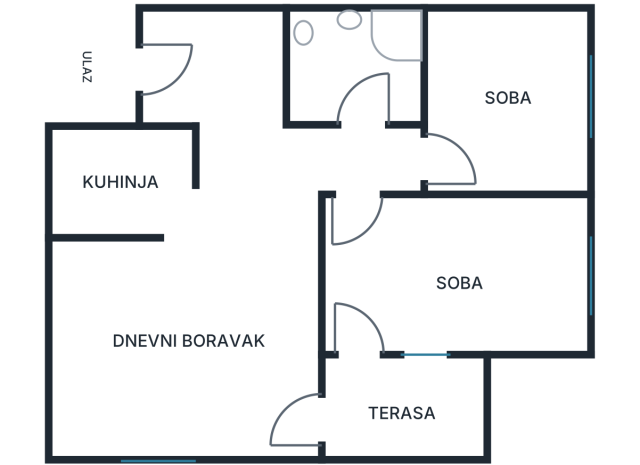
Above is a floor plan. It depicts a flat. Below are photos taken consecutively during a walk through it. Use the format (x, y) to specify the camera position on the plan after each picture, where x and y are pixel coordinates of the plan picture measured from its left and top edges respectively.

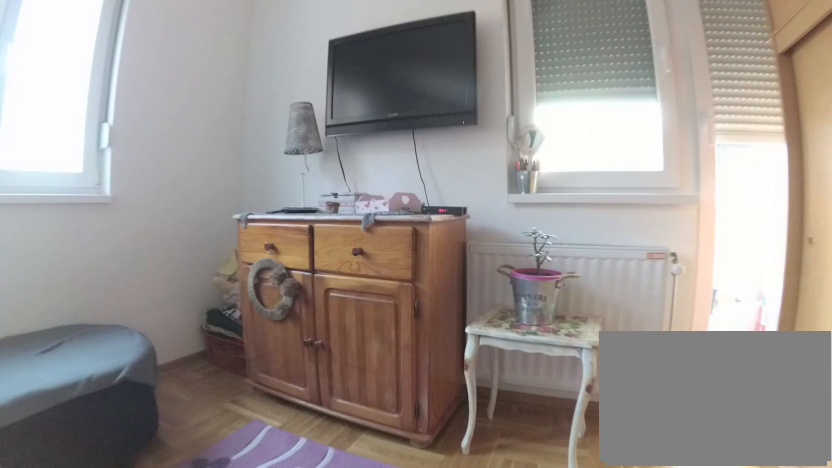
(349, 242)
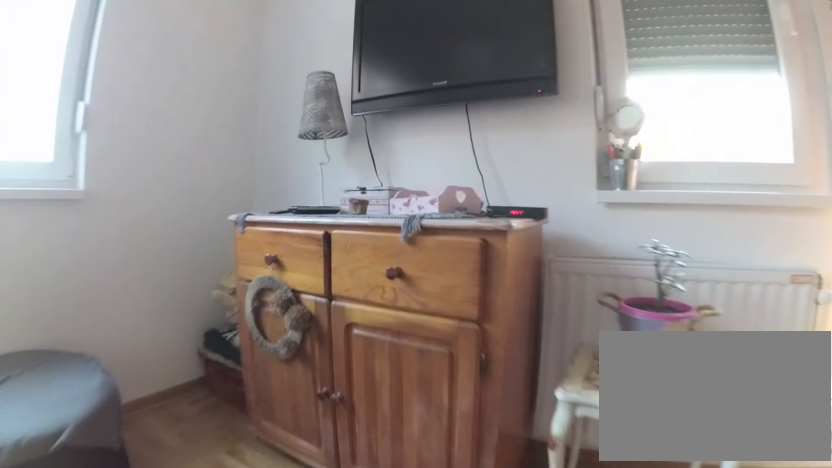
(366, 264)
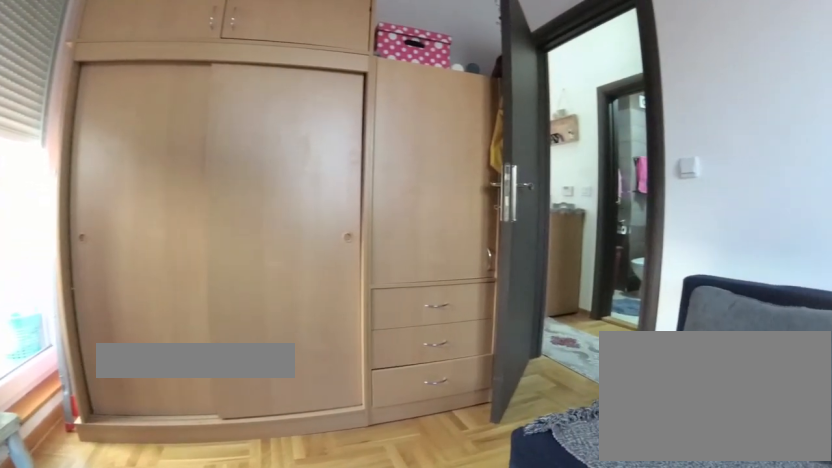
(486, 291)
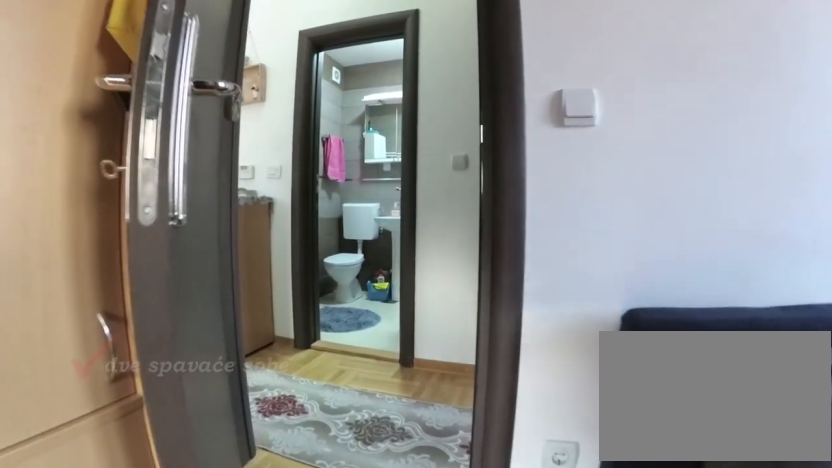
(401, 245)
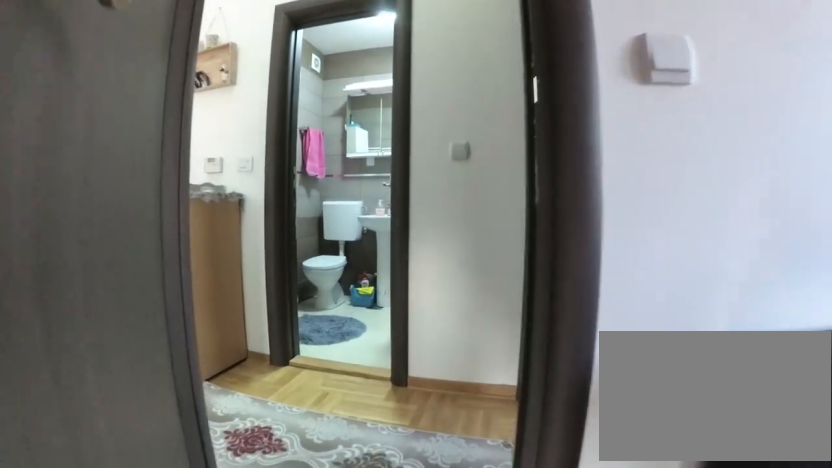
(390, 244)
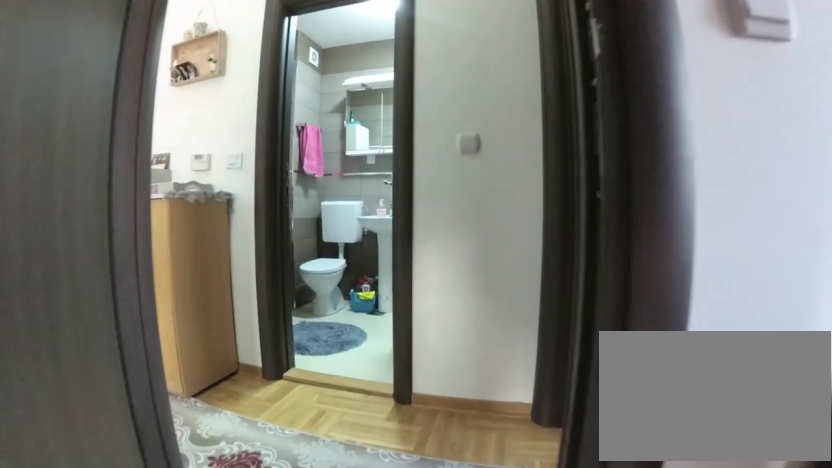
(383, 241)
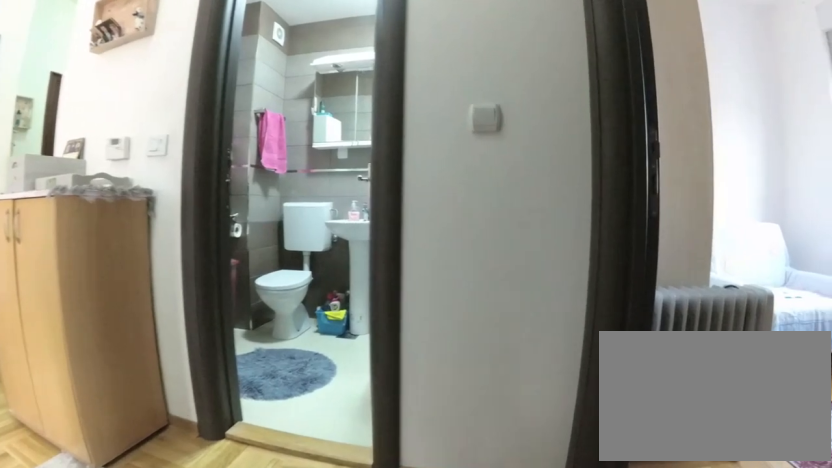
(370, 221)
